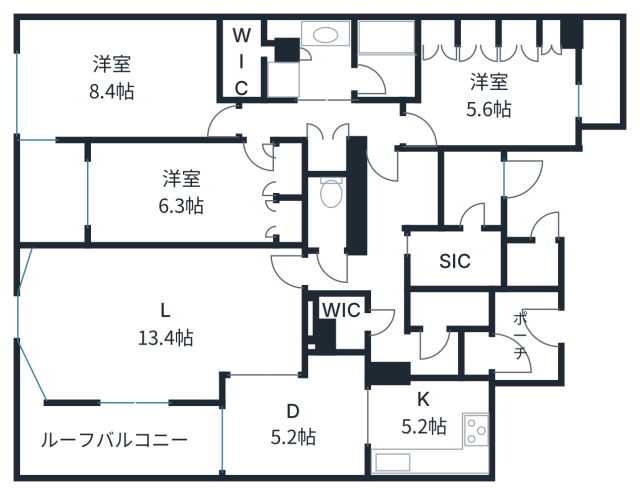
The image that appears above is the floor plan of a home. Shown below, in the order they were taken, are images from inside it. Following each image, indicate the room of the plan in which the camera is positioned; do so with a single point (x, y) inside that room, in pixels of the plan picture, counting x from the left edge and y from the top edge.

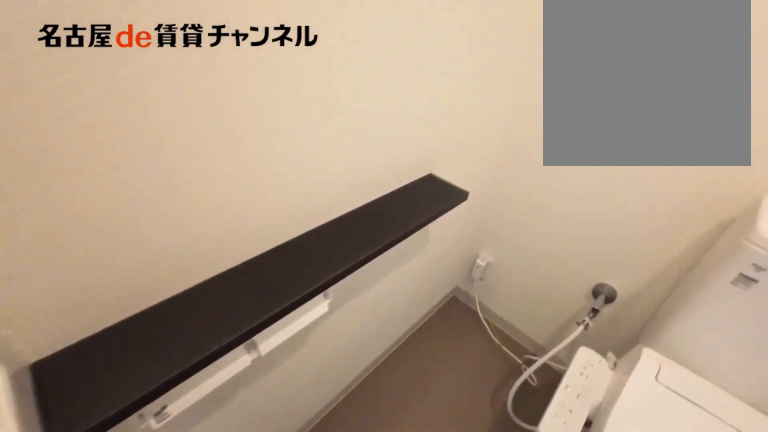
(326, 213)
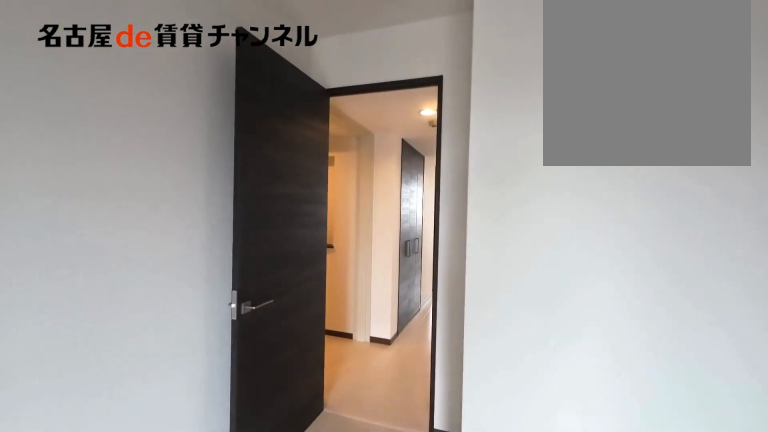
(494, 96)
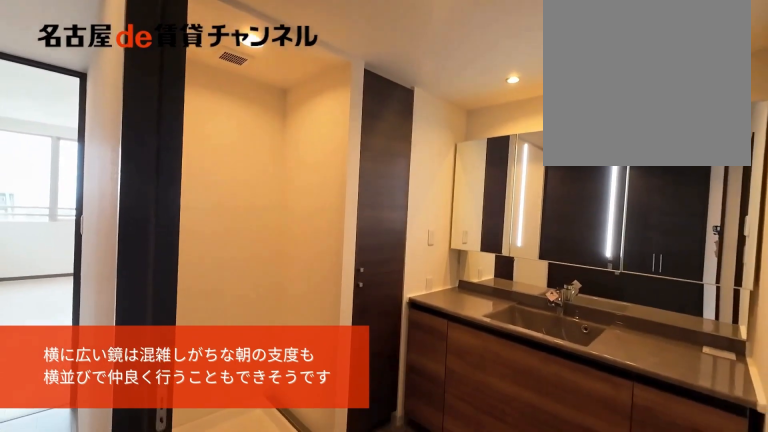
(315, 64)
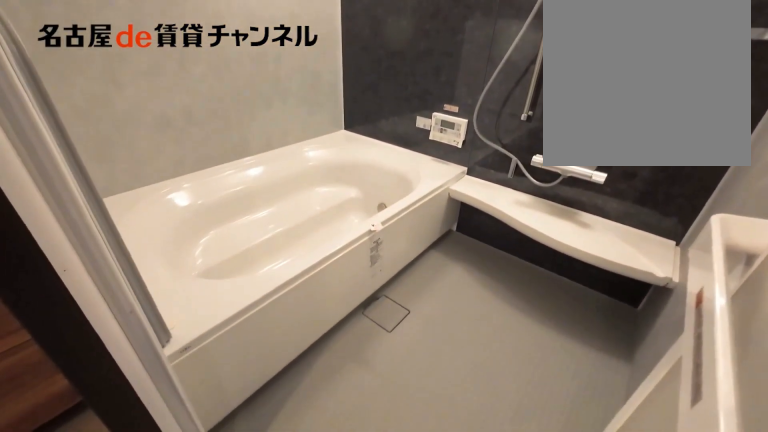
(386, 59)
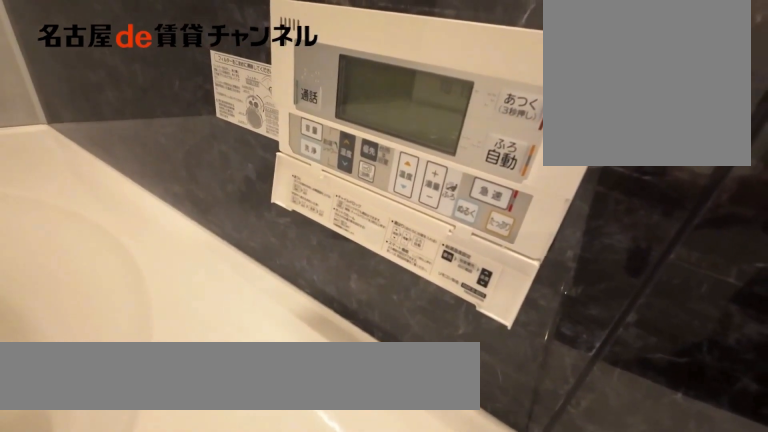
(386, 59)
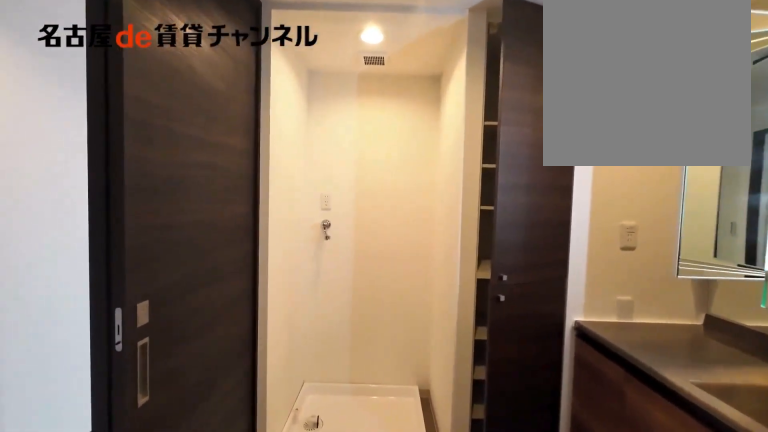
(316, 64)
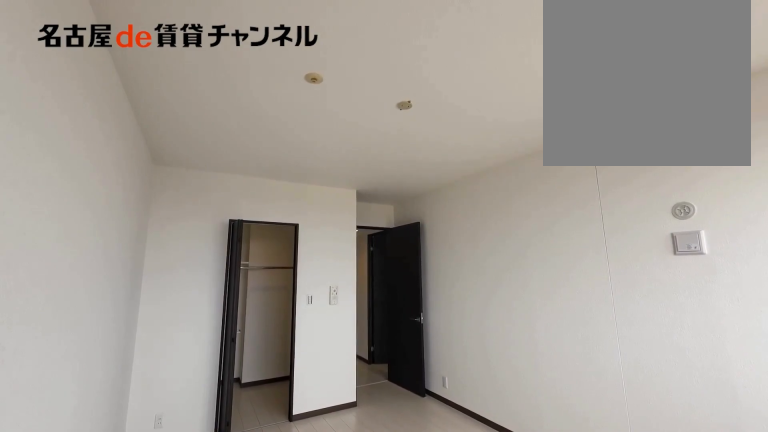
(125, 80)
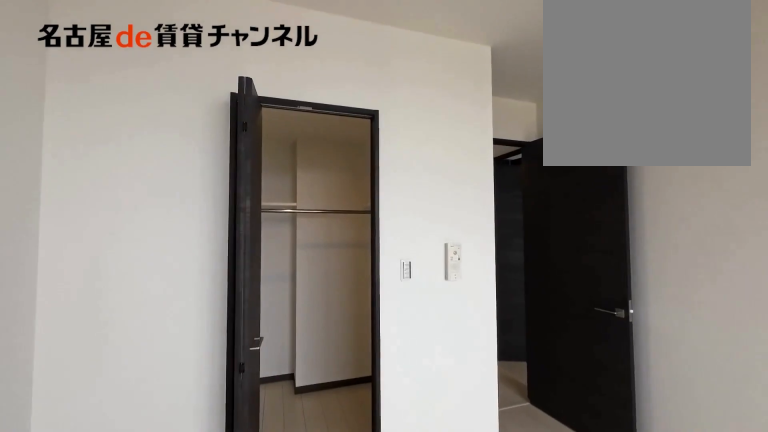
(125, 80)
